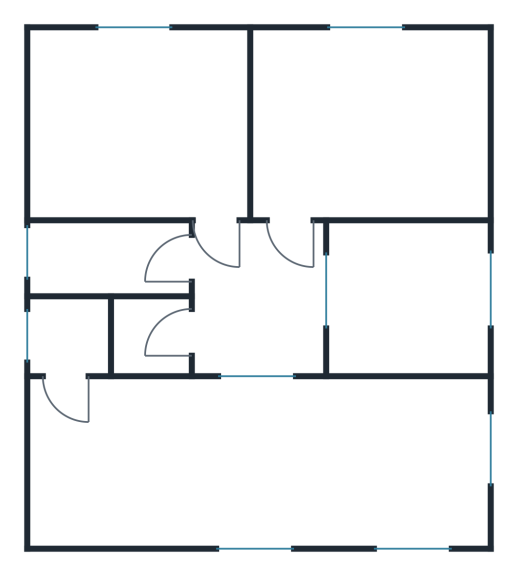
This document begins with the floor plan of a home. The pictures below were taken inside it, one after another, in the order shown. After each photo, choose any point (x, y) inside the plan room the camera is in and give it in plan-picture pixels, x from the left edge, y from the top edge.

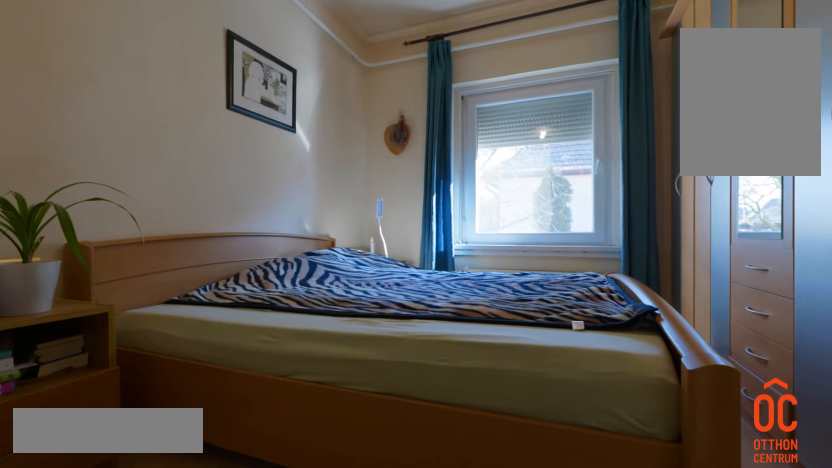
(422, 293)
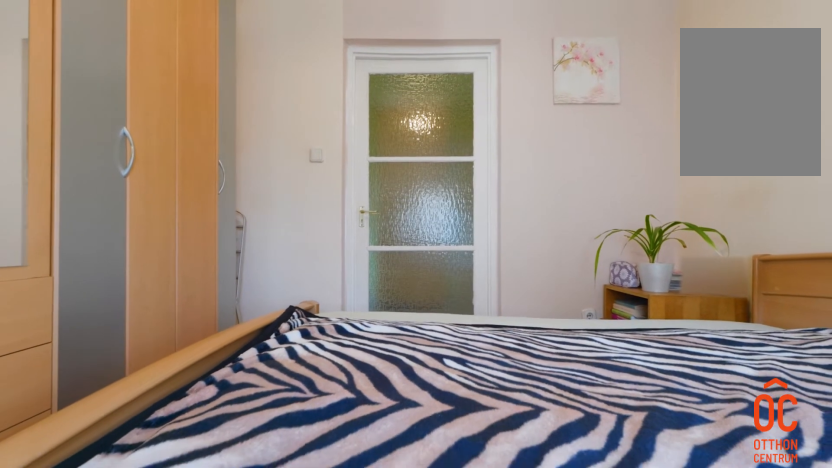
(422, 293)
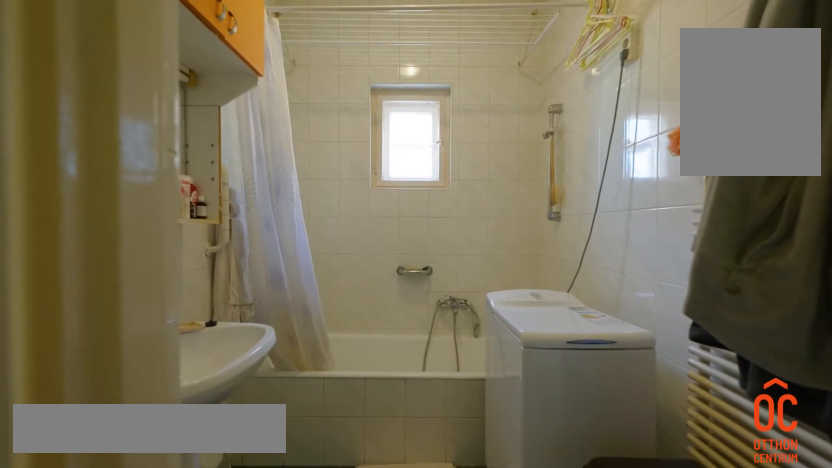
(147, 258)
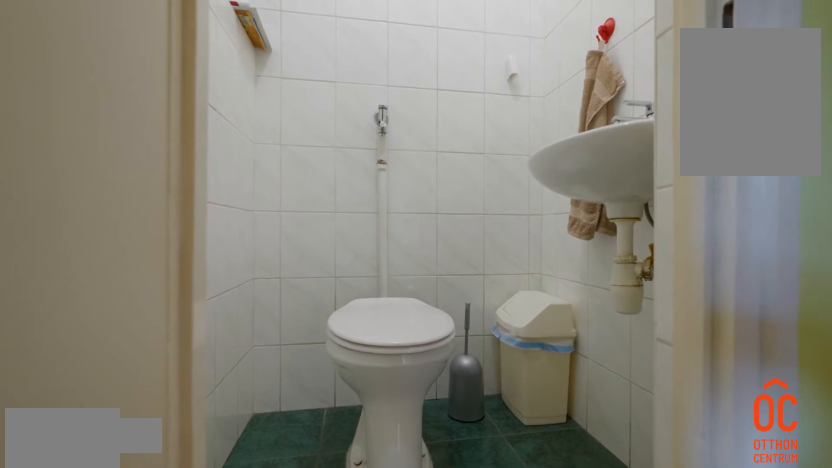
(147, 336)
